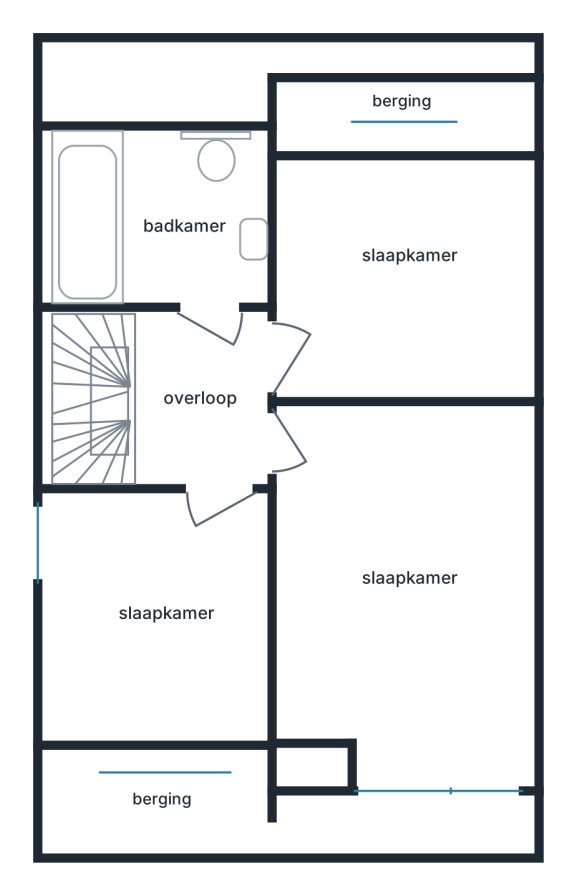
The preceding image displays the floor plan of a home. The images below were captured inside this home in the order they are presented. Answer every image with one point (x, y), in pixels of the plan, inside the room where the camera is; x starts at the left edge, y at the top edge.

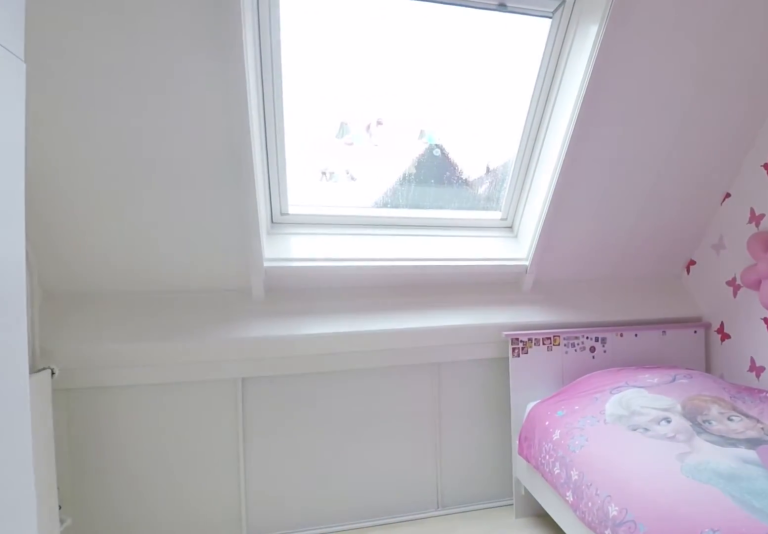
(401, 274)
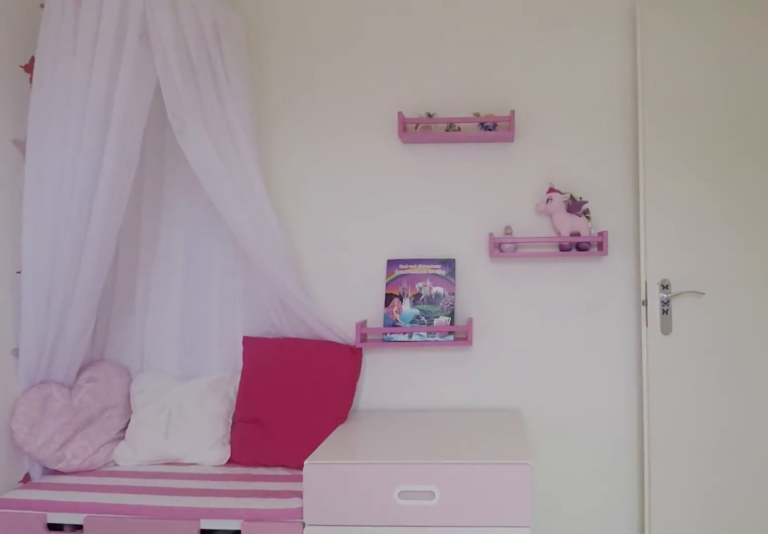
(401, 274)
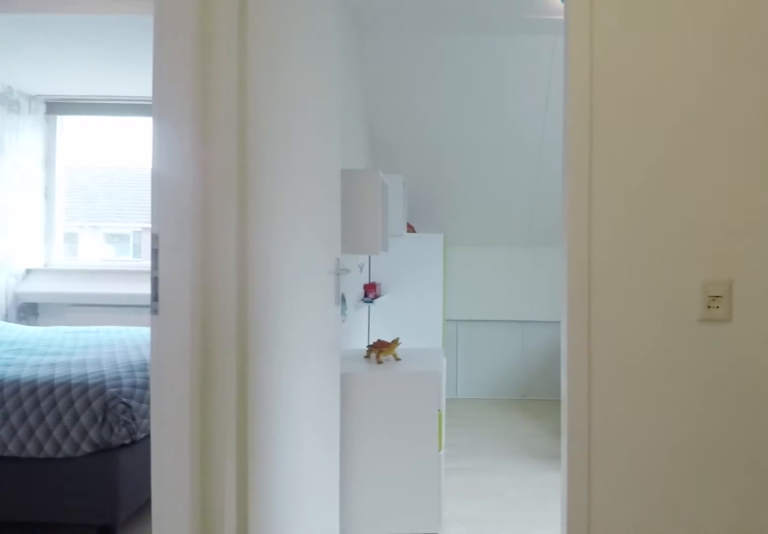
(201, 399)
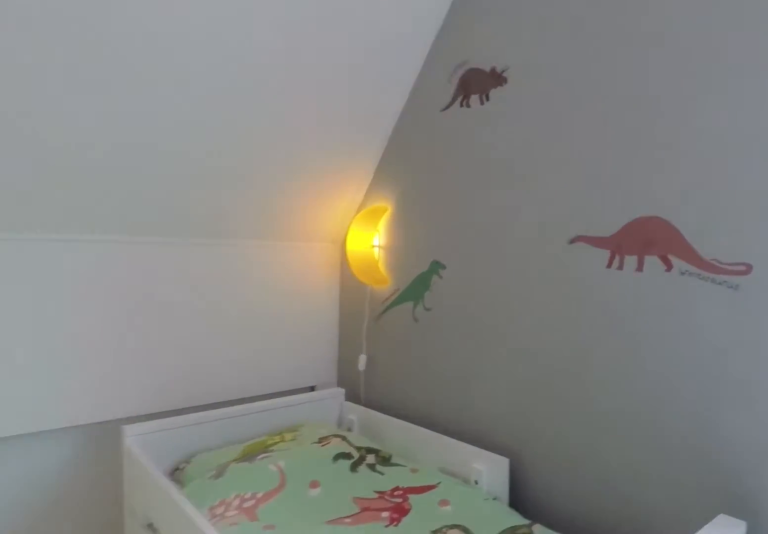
(161, 619)
